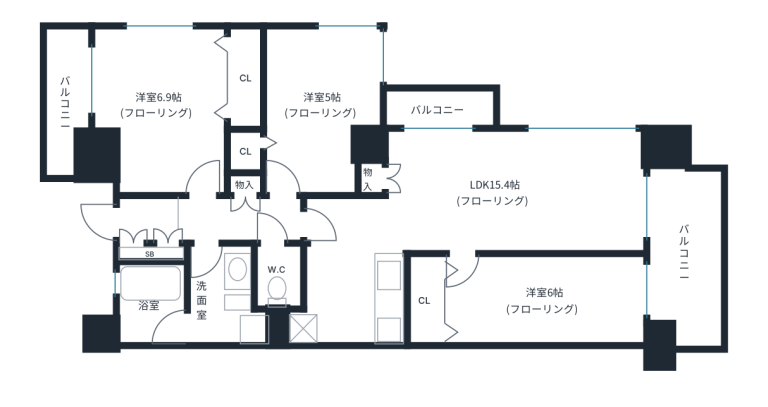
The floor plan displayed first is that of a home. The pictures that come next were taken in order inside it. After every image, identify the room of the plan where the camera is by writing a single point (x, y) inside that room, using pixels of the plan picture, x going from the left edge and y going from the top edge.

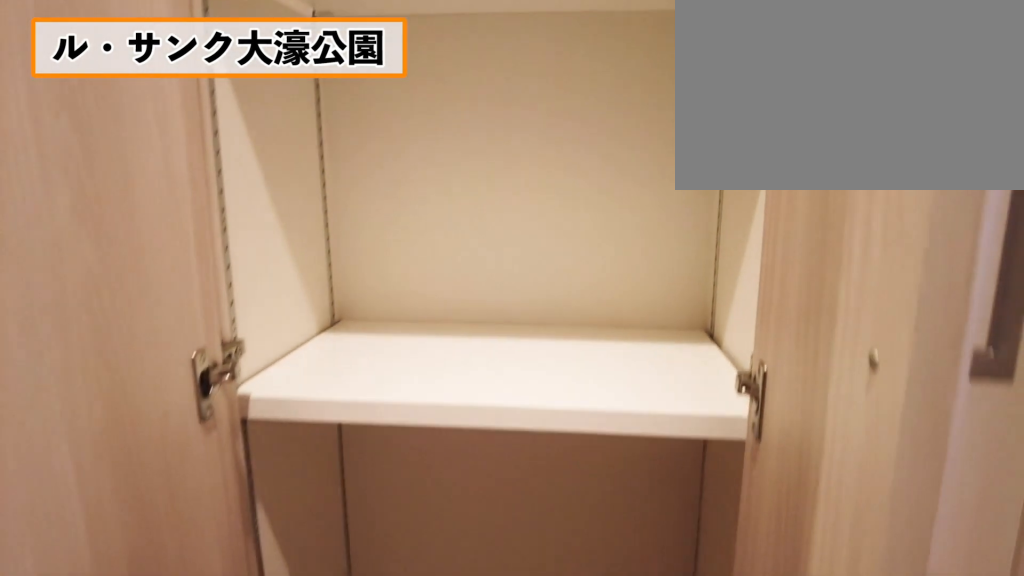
(244, 215)
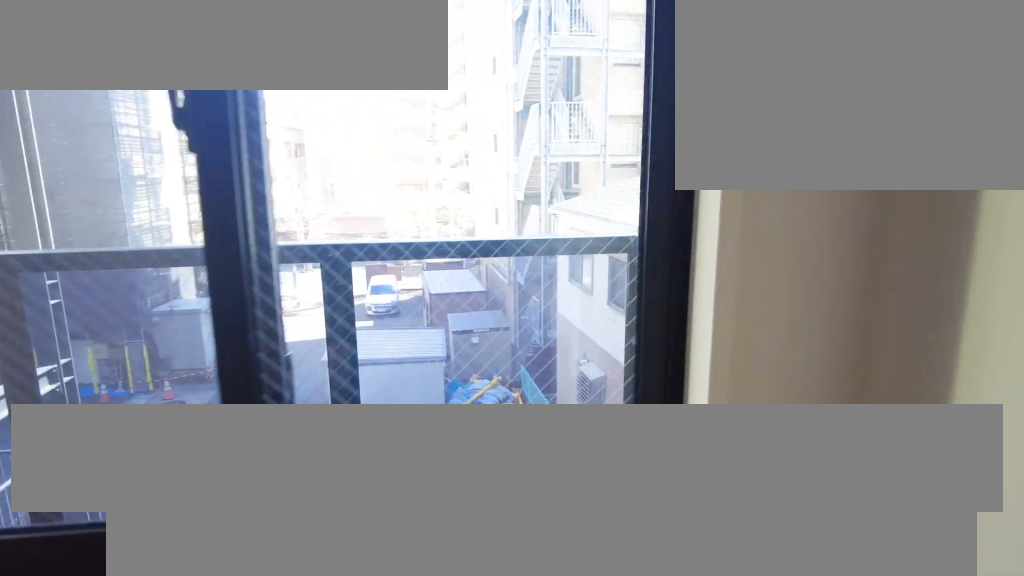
(159, 103)
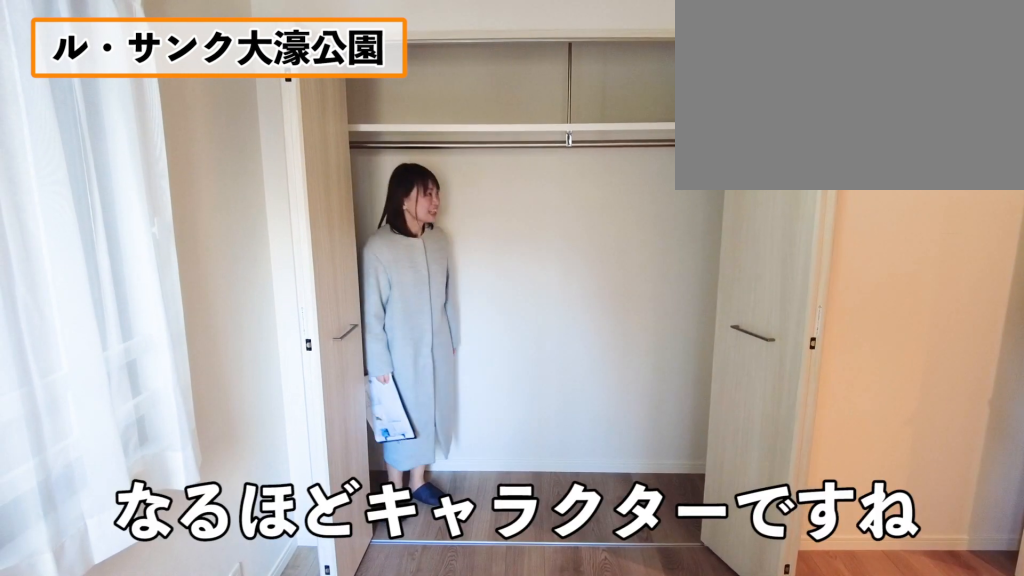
(159, 103)
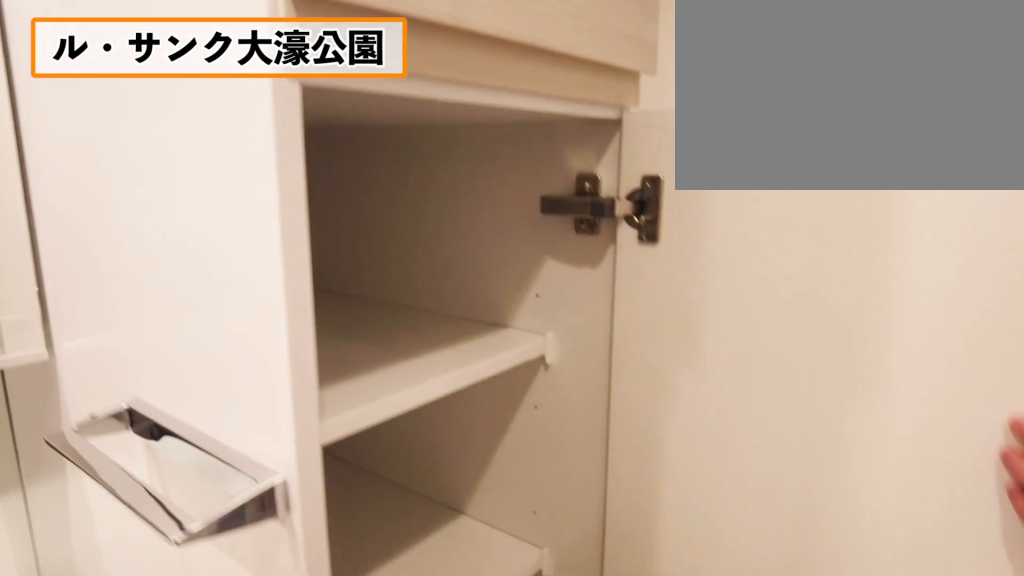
(213, 282)
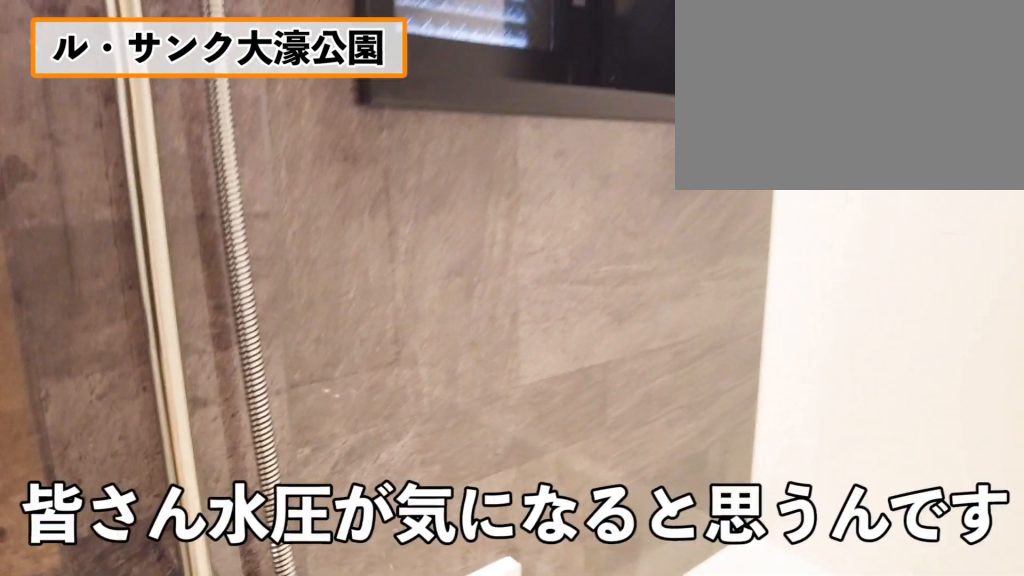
(163, 309)
